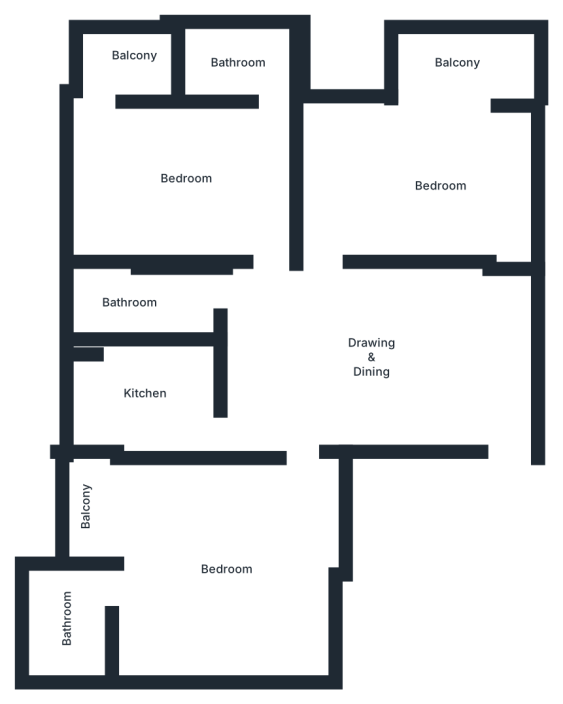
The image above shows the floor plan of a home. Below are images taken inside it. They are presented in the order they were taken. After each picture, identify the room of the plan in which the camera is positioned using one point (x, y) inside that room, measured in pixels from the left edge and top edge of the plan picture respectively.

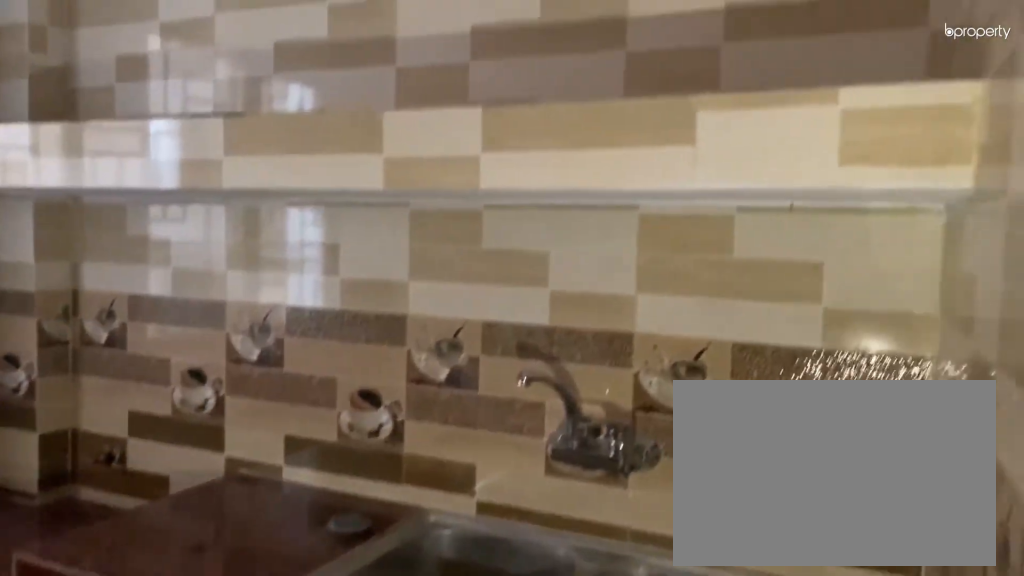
(144, 387)
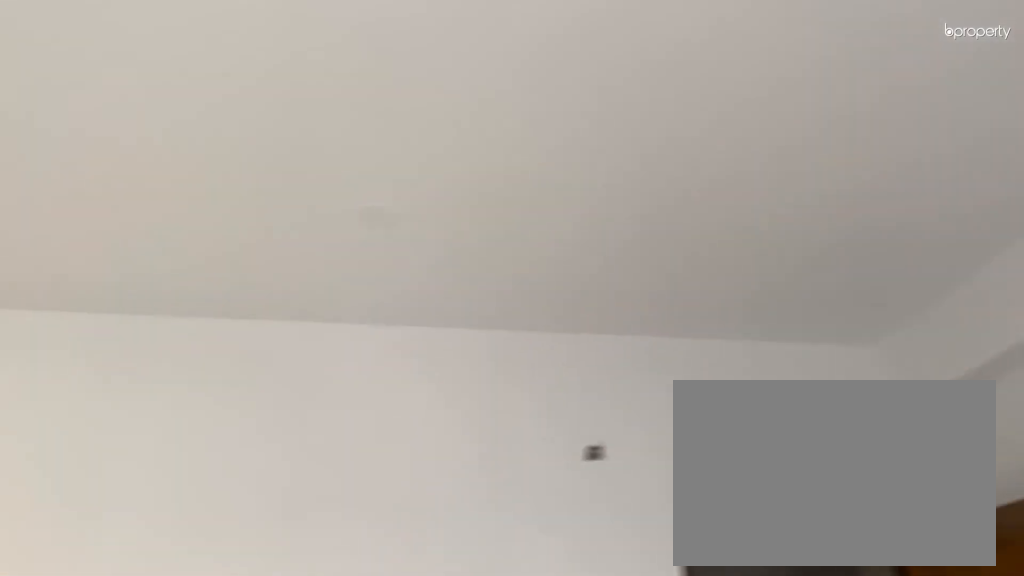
(228, 571)
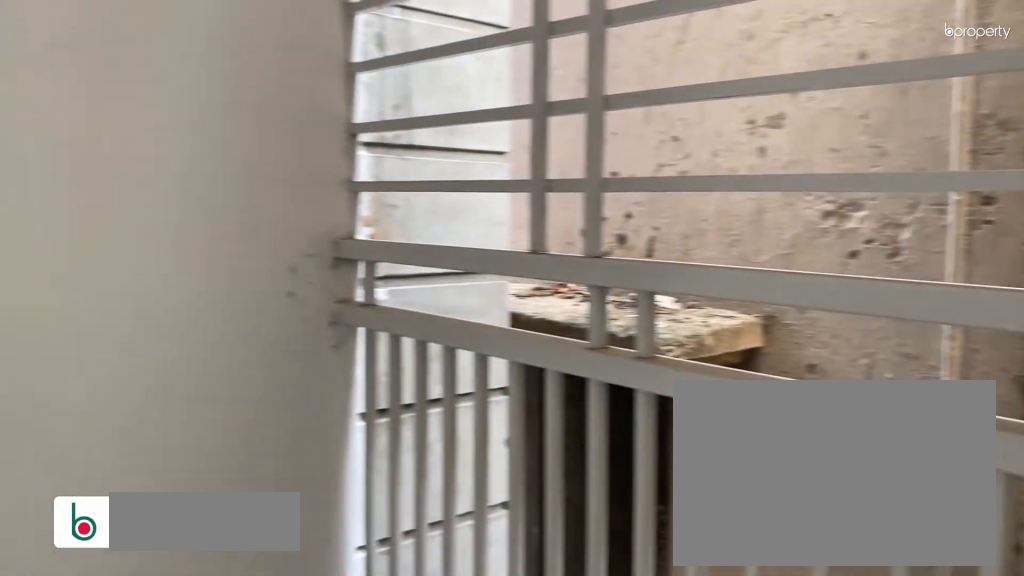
(87, 503)
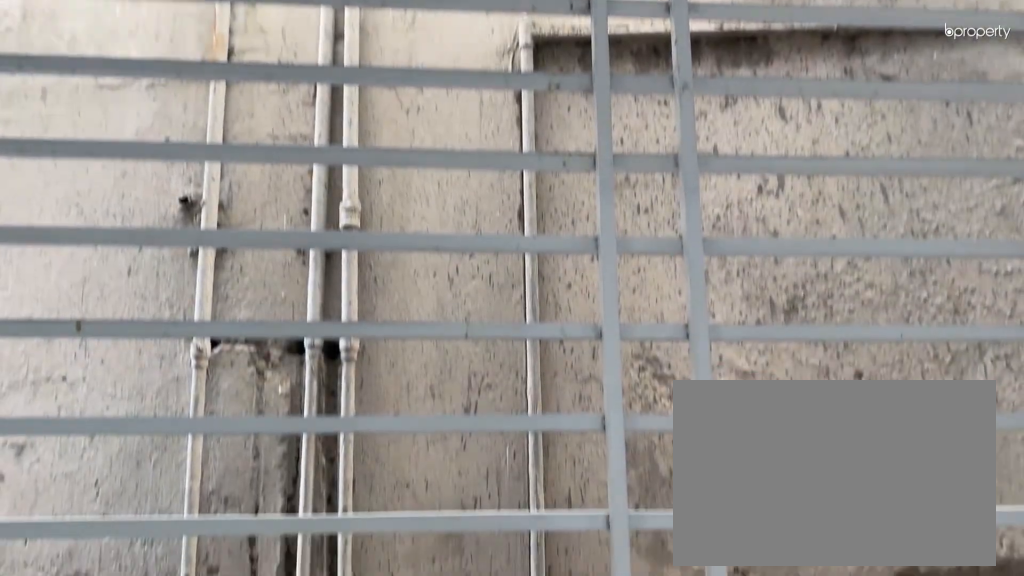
(87, 503)
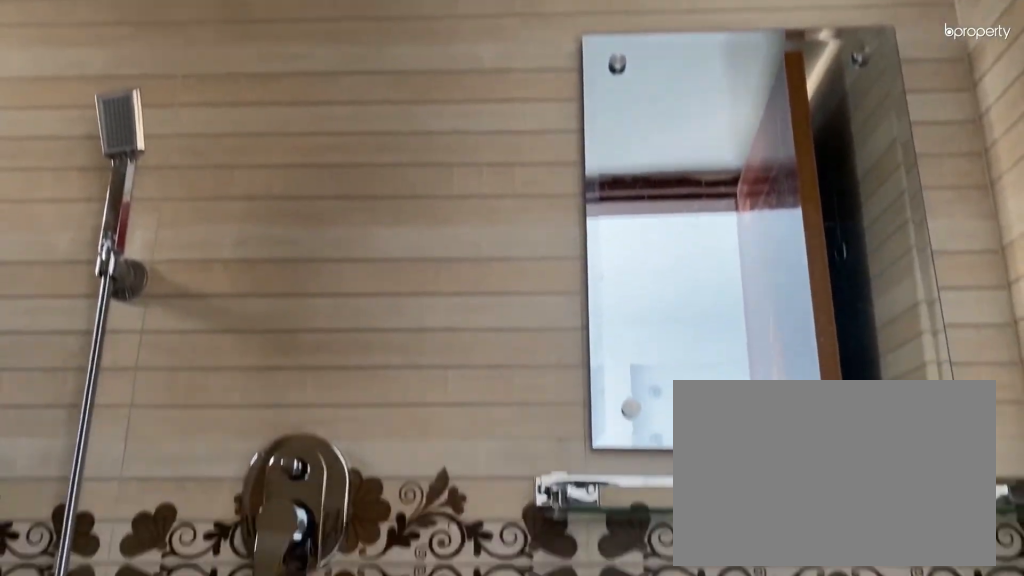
(67, 608)
